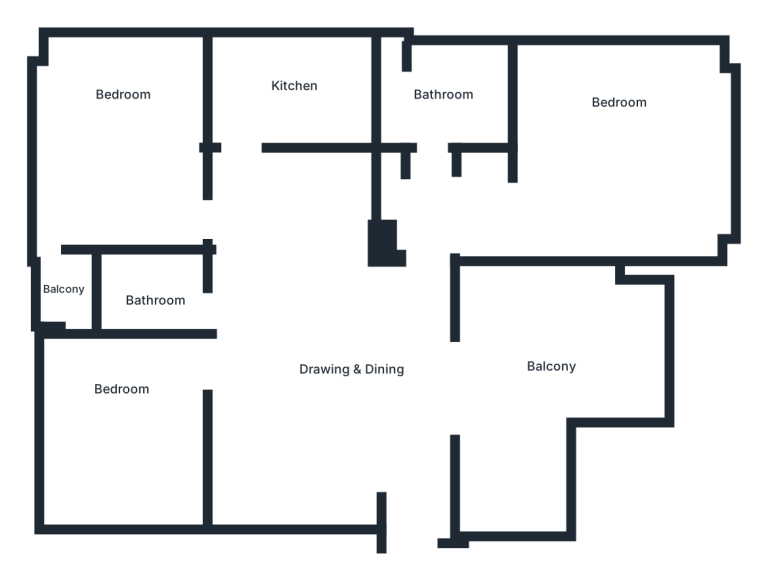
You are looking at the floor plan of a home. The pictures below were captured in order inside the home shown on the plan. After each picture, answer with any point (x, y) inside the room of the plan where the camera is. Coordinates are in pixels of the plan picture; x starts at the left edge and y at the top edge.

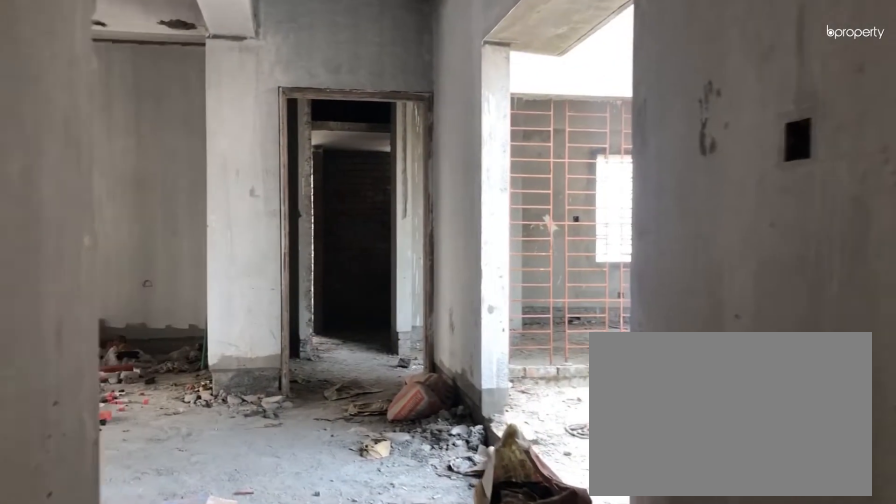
(416, 505)
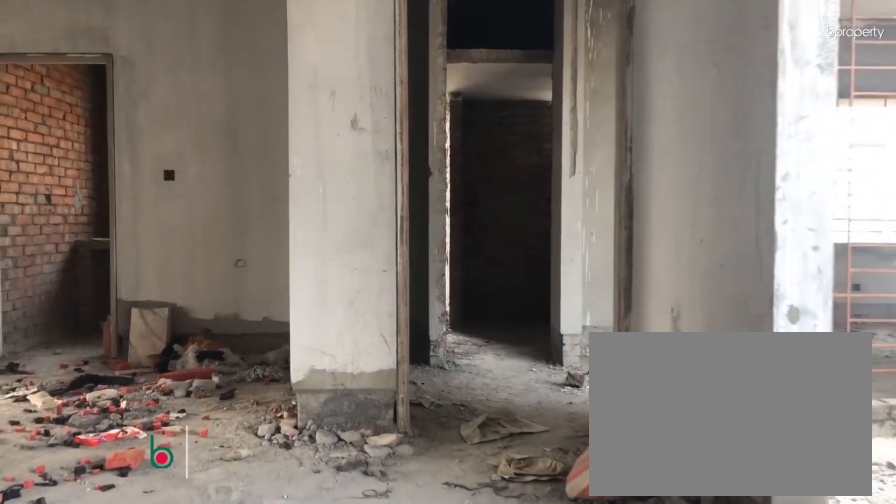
(346, 372)
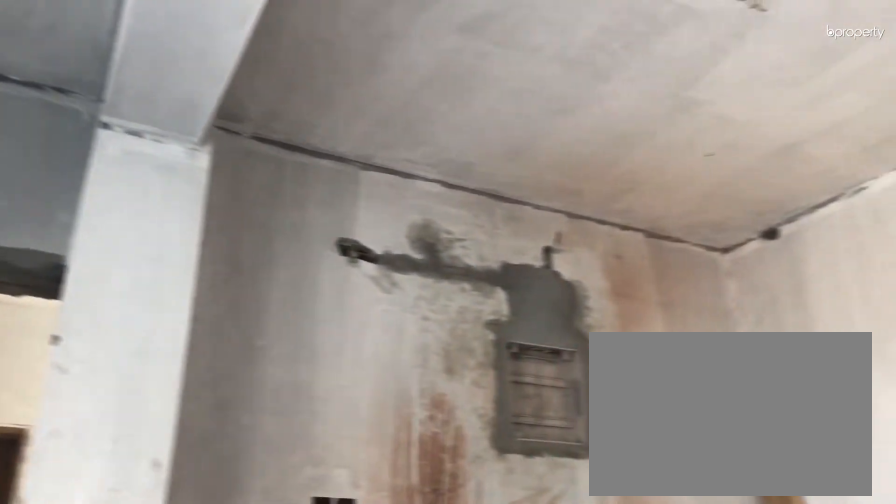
(345, 373)
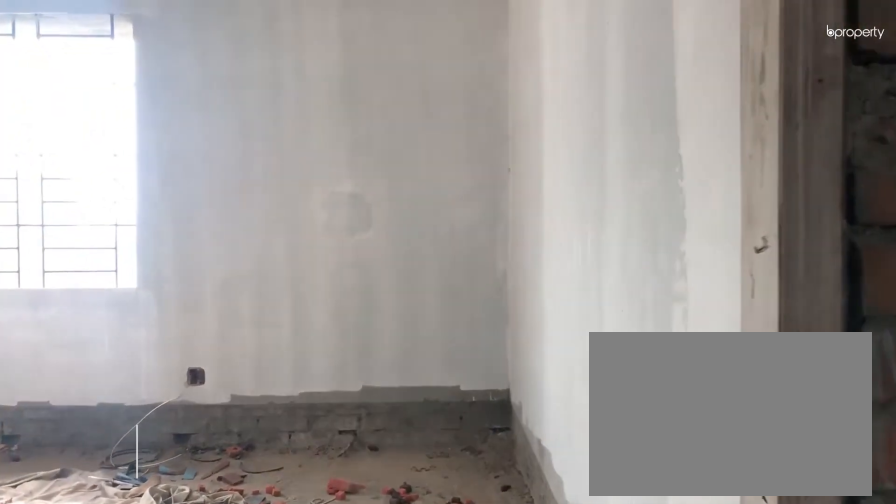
(121, 435)
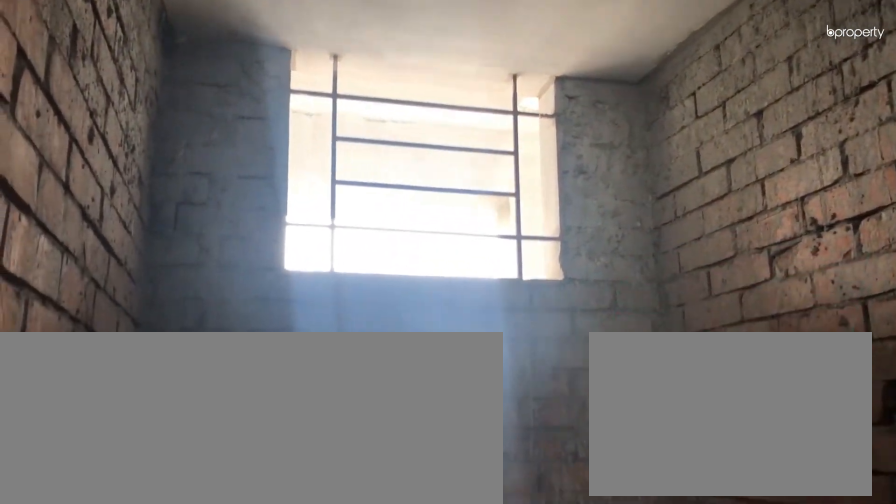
(153, 298)
